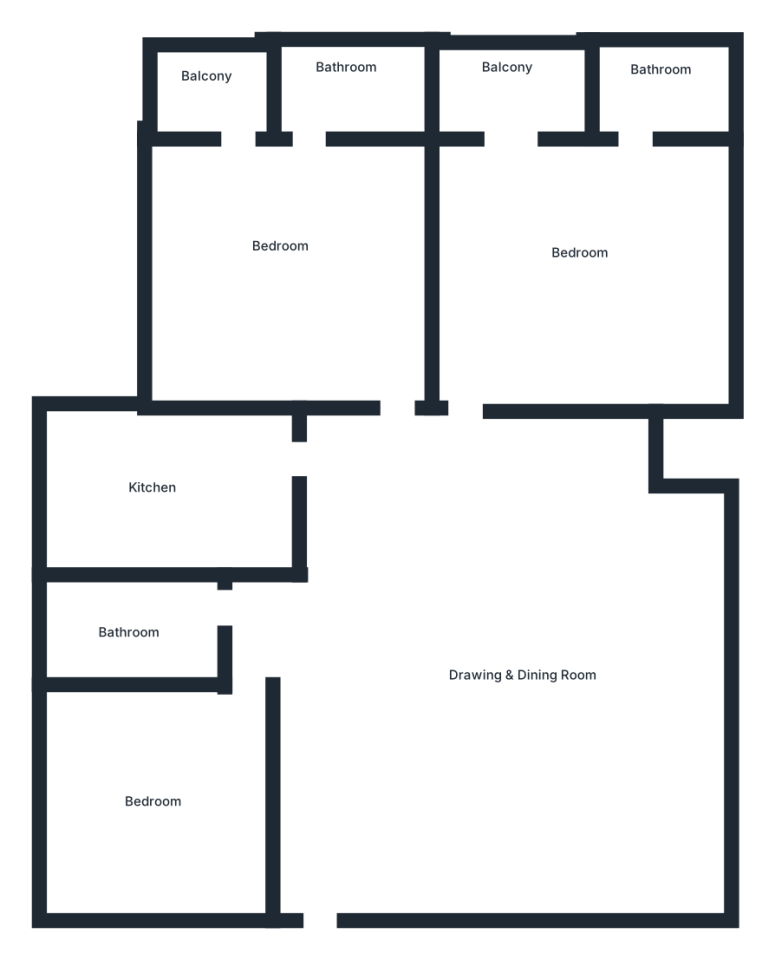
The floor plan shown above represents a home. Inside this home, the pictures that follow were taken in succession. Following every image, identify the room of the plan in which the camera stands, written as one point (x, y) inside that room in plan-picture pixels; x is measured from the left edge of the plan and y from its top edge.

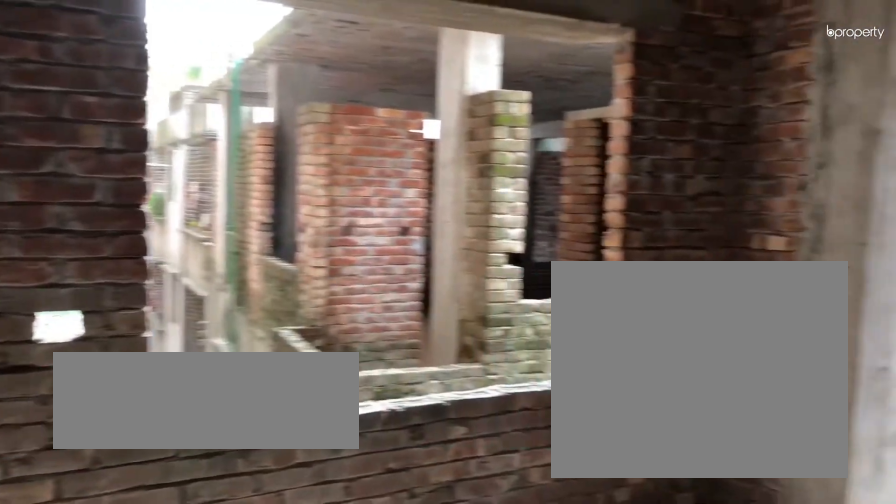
(293, 268)
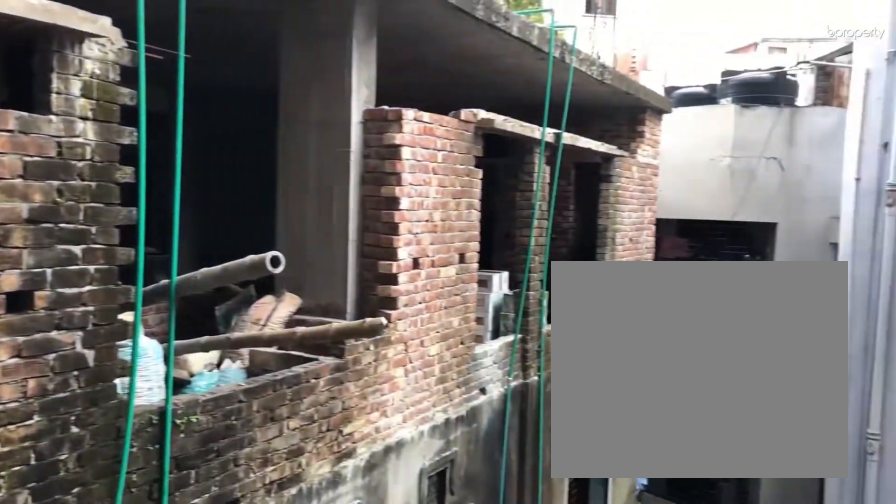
(214, 97)
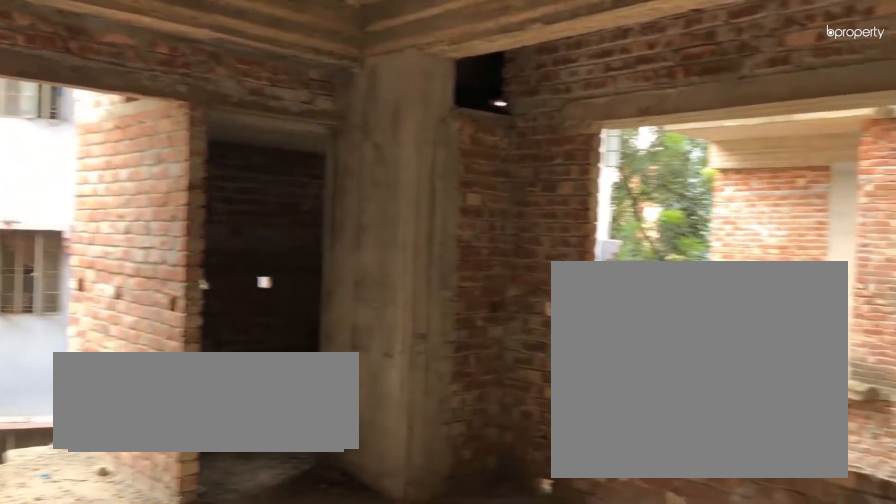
(581, 269)
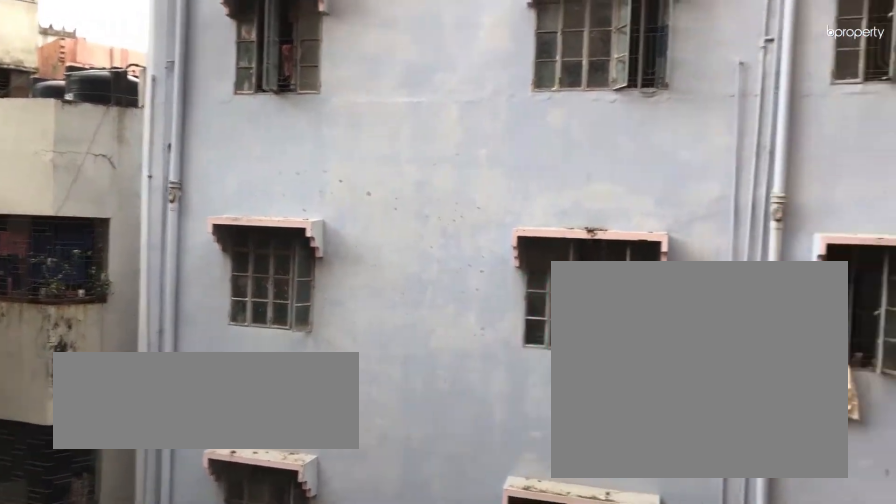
(508, 95)
